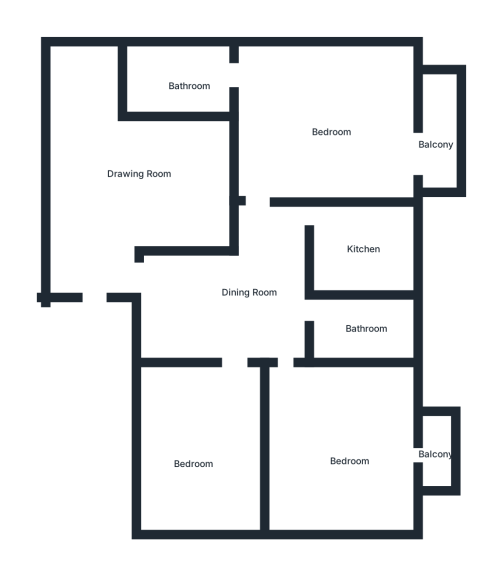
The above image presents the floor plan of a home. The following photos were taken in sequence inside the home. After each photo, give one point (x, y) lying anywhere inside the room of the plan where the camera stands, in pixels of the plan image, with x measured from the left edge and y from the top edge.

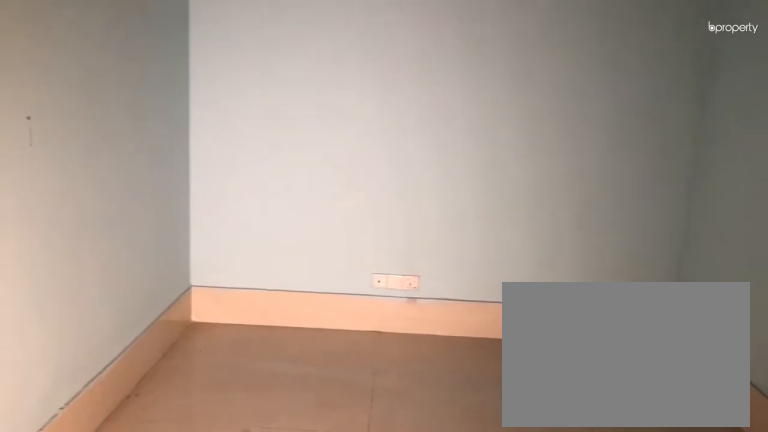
(133, 193)
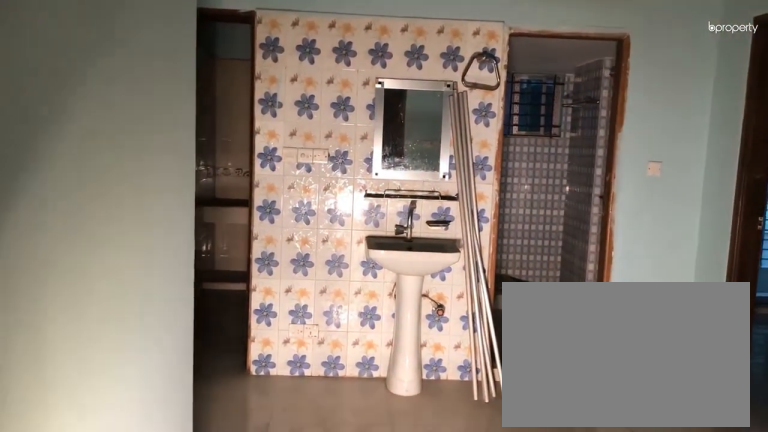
(241, 294)
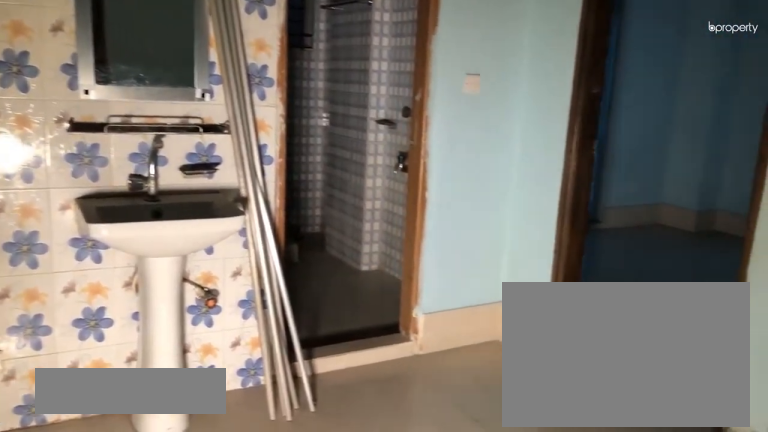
(241, 294)
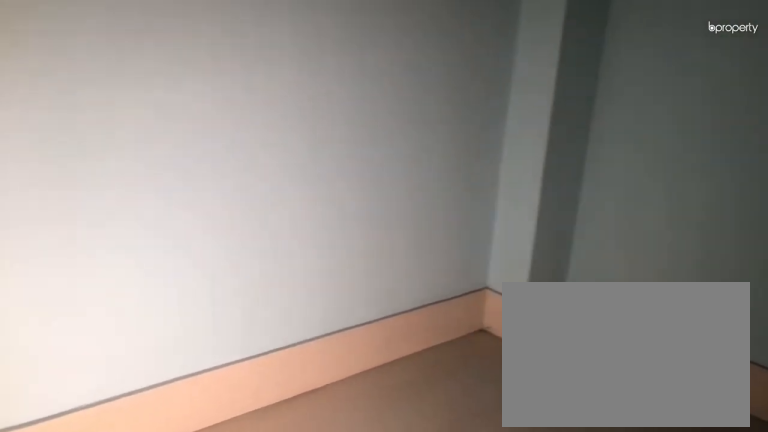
(193, 454)
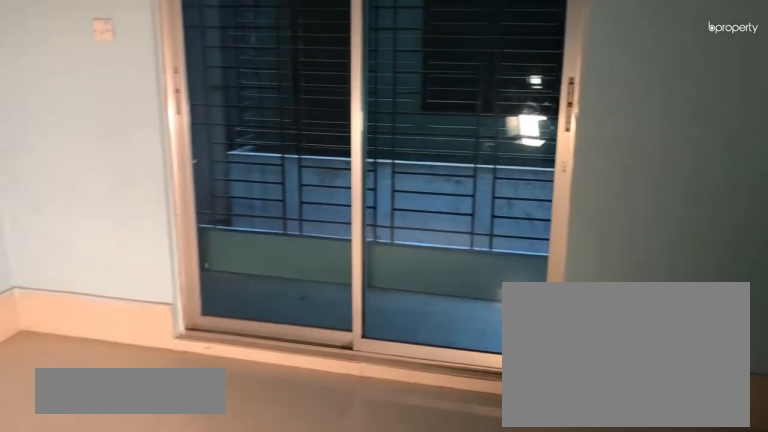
(341, 453)
